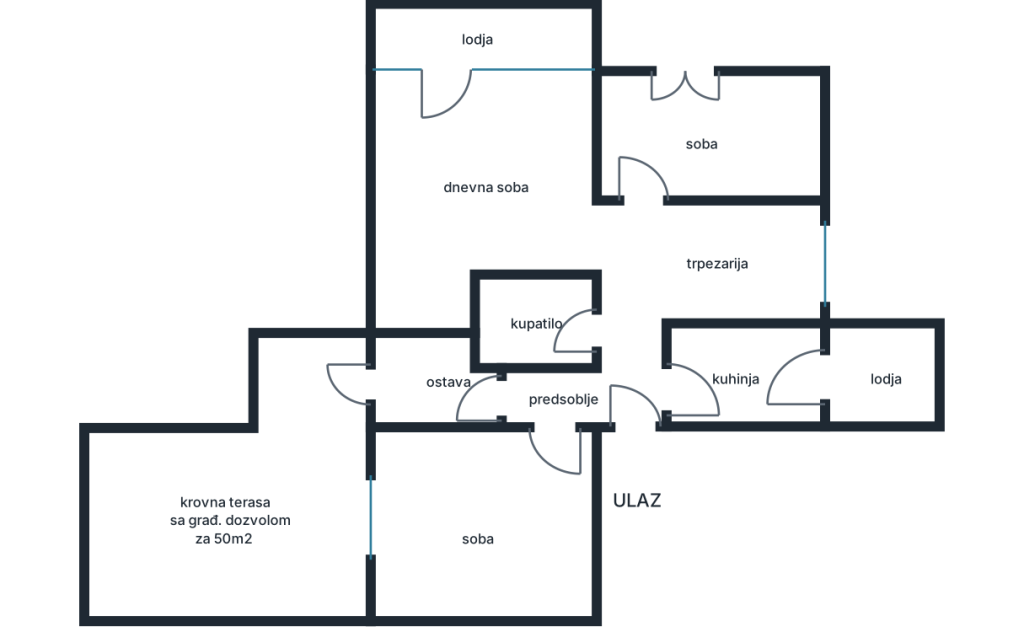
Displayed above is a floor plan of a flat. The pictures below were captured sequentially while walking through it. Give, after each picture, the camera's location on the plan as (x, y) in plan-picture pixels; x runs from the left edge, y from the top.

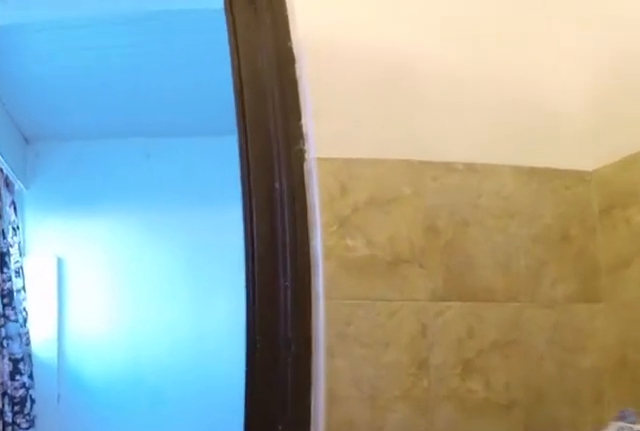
(710, 402)
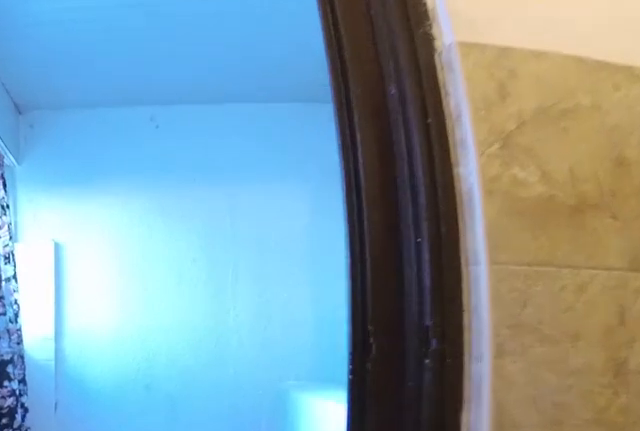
(735, 402)
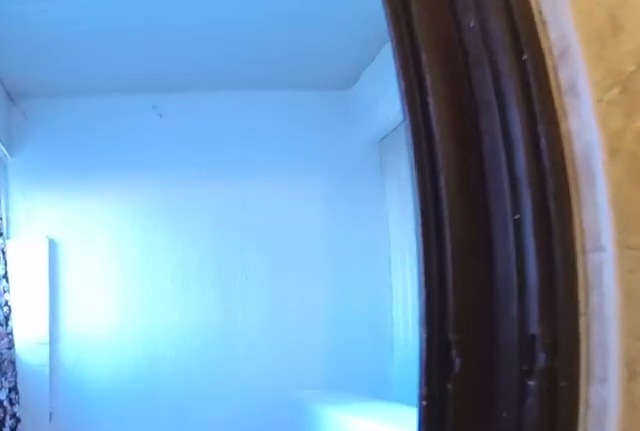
(749, 401)
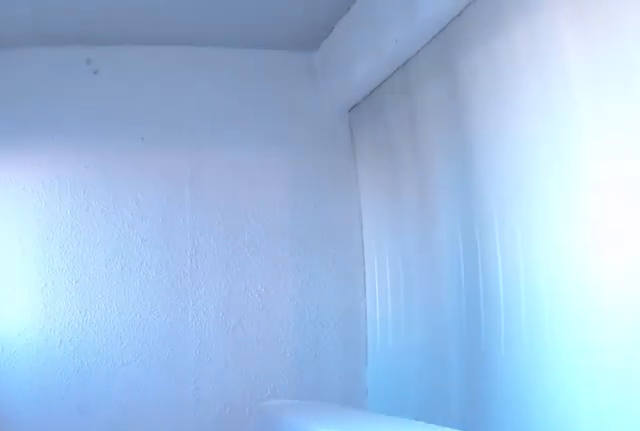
(788, 402)
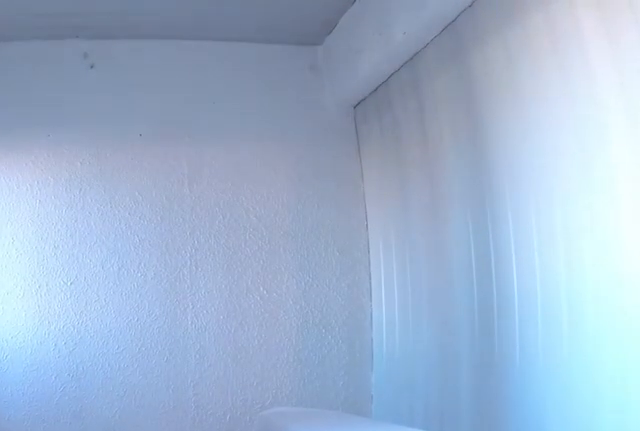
(795, 402)
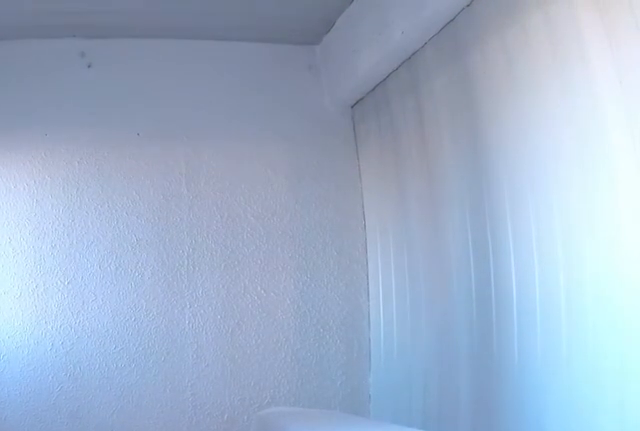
(795, 402)
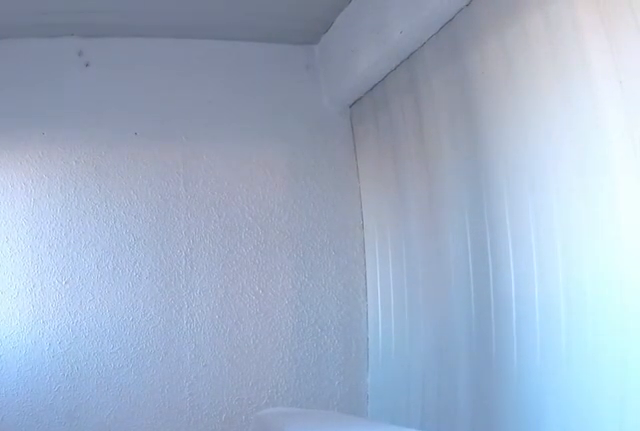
(804, 402)
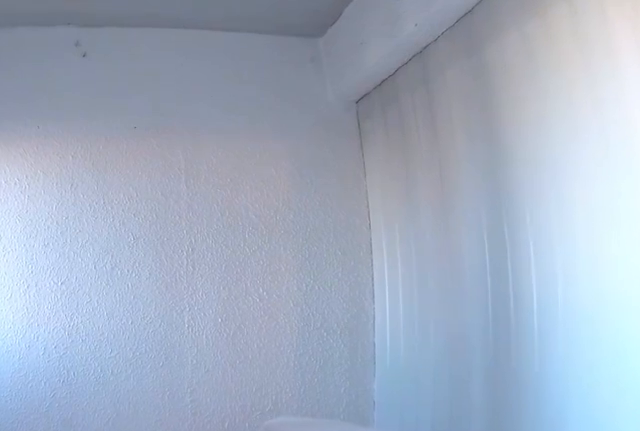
(825, 401)
